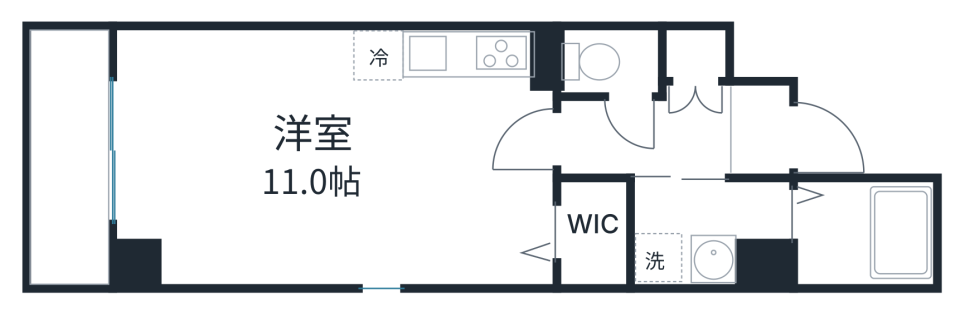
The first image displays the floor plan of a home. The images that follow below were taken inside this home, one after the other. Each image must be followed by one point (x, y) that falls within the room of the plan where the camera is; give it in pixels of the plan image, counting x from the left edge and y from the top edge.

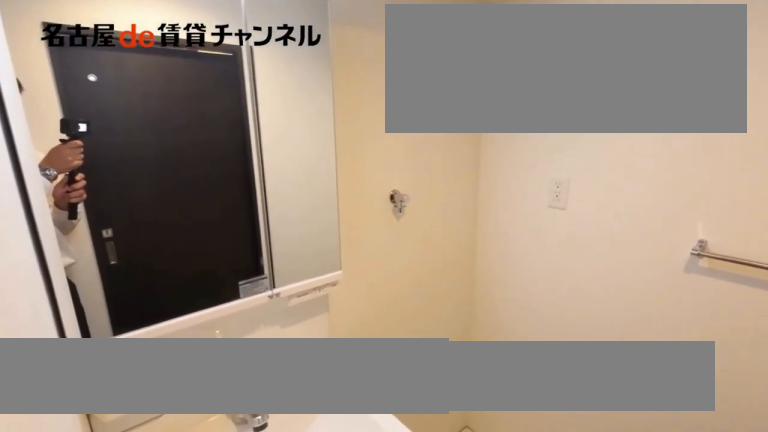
(710, 229)
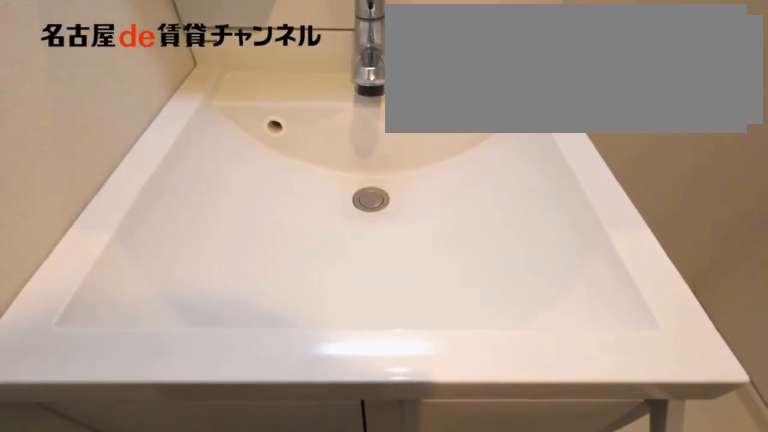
(710, 229)
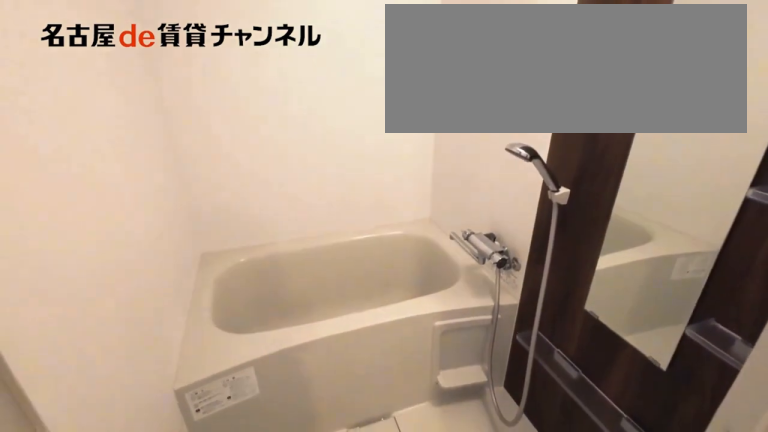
(862, 231)
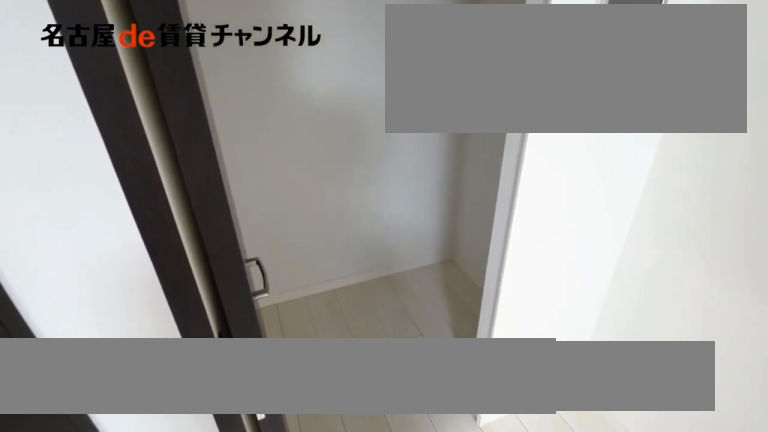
(594, 232)
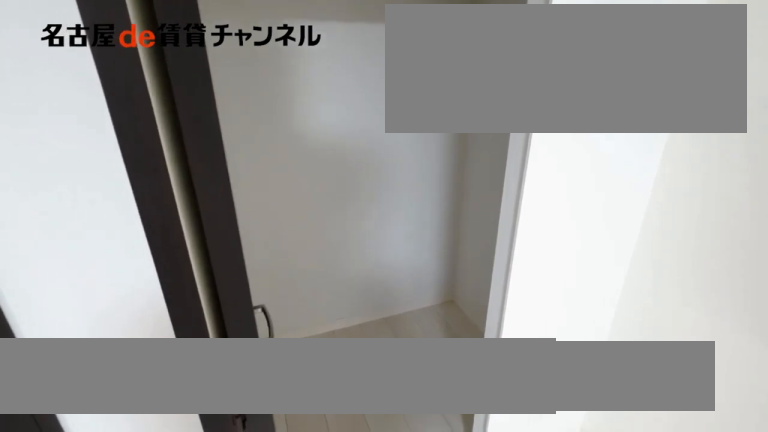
(594, 232)
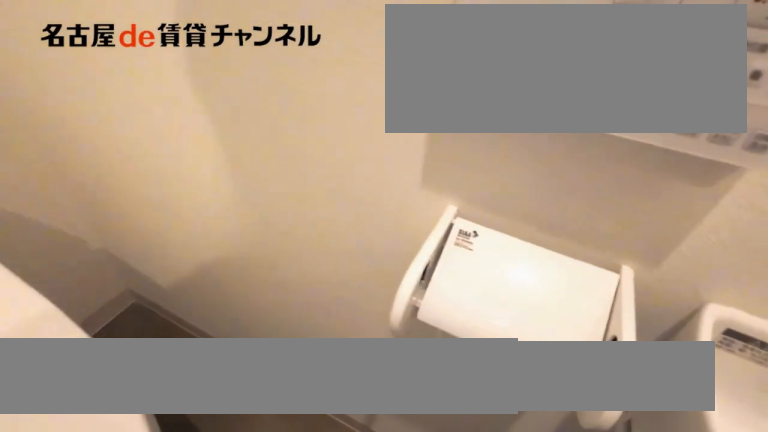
(613, 65)
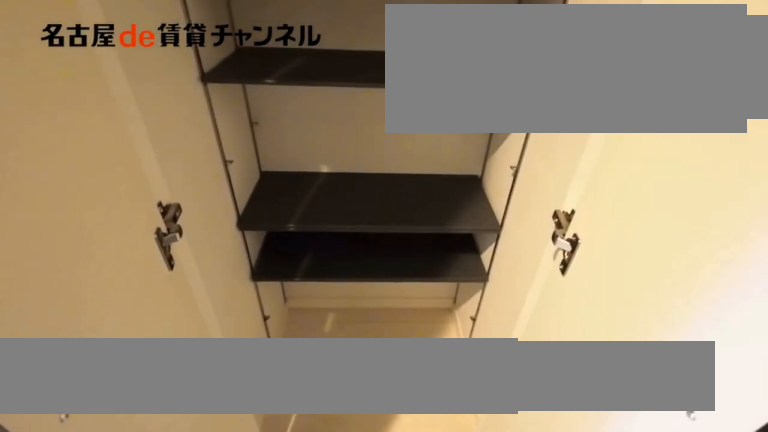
(693, 56)
